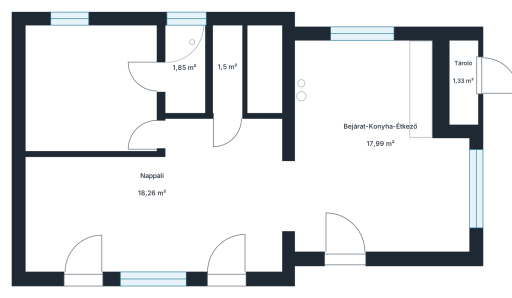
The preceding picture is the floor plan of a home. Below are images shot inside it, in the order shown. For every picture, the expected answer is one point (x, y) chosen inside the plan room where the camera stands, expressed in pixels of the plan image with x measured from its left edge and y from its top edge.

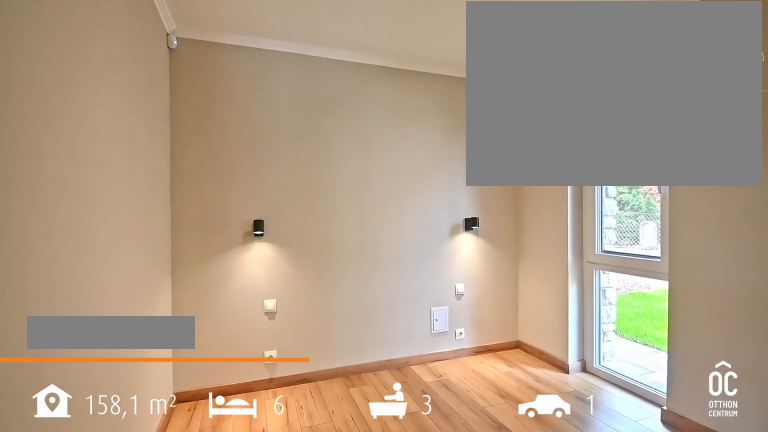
(91, 86)
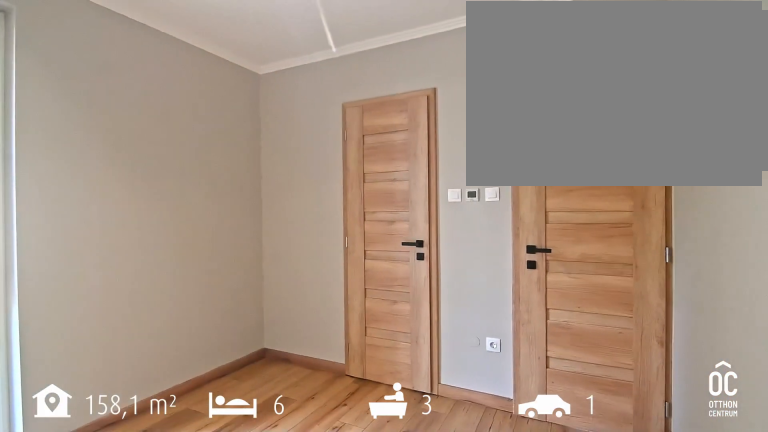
(91, 86)
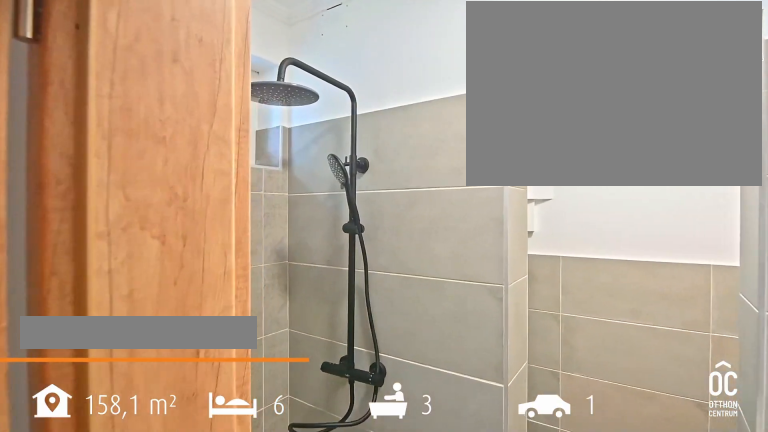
(185, 70)
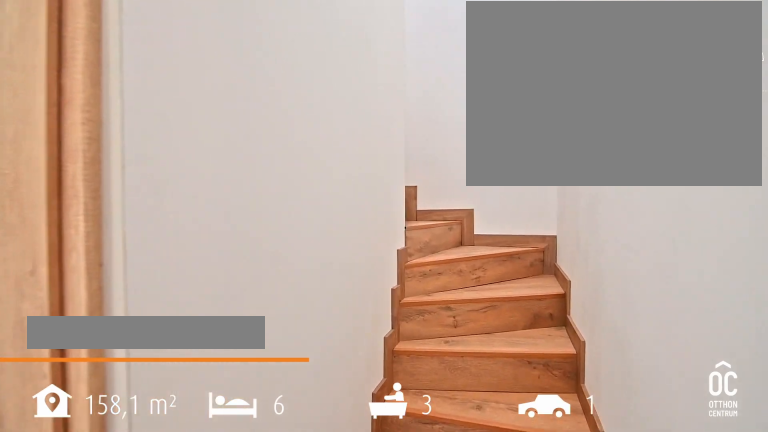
(262, 71)
